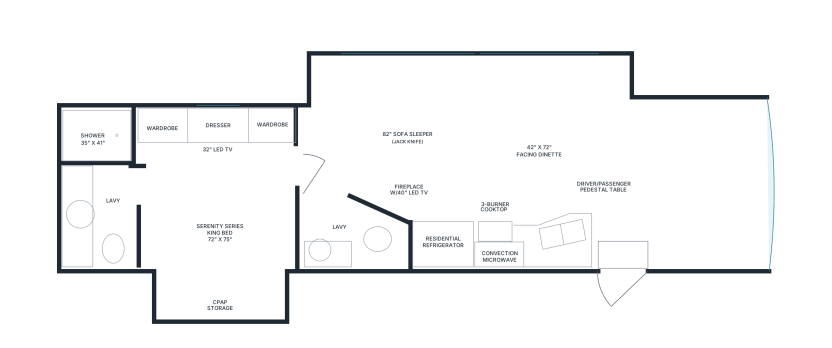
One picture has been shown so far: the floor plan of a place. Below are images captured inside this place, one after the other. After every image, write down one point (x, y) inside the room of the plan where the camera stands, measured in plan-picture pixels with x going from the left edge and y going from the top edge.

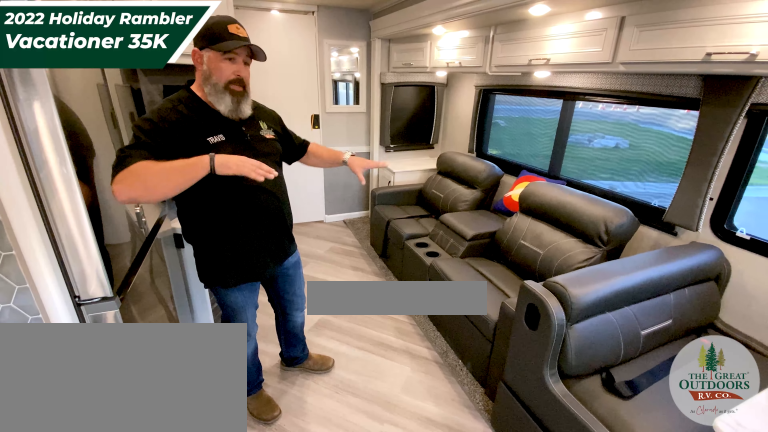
(467, 159)
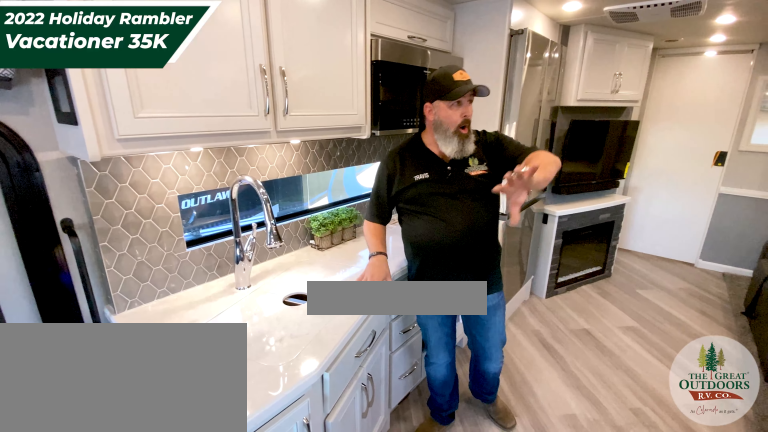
(467, 159)
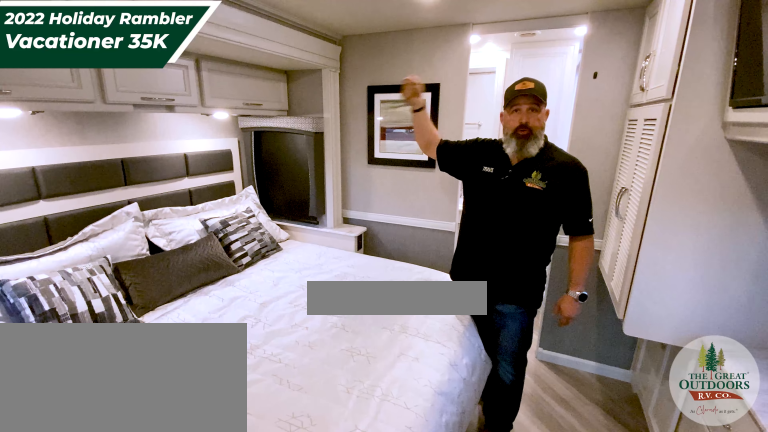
(217, 210)
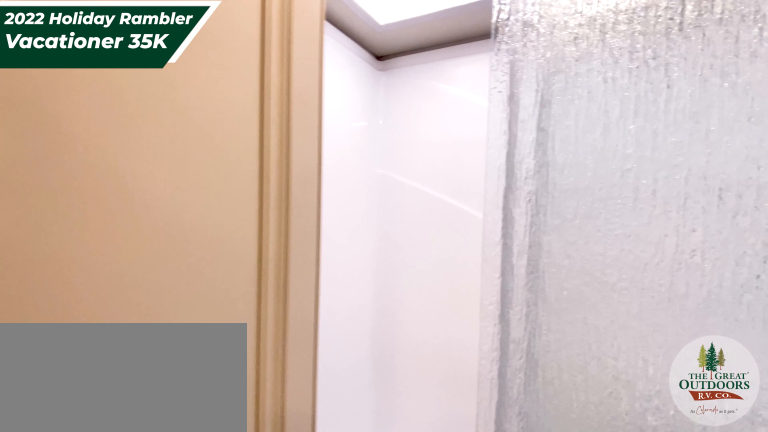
(99, 178)
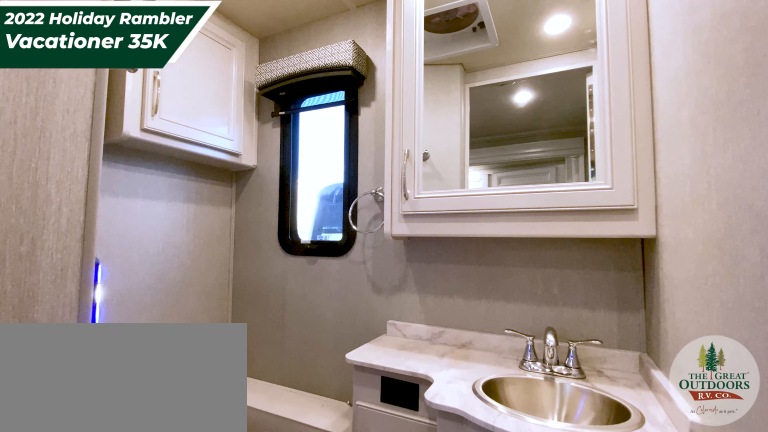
(348, 233)
